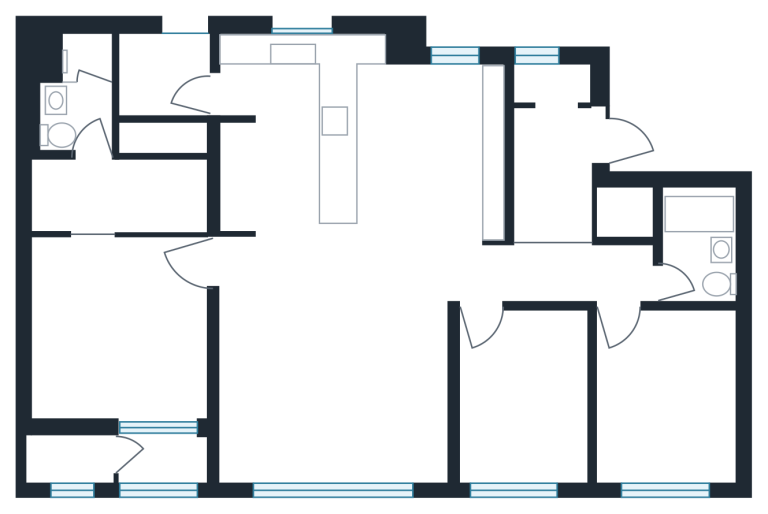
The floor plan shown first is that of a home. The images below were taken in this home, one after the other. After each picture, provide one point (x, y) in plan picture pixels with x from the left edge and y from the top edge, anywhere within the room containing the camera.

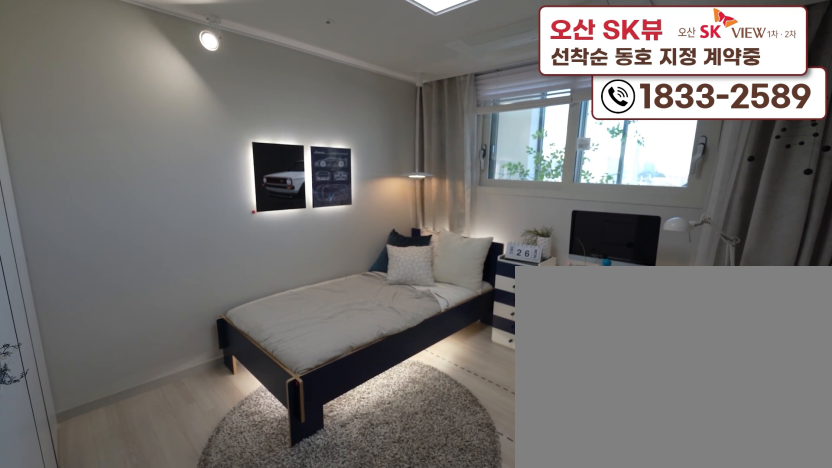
(659, 435)
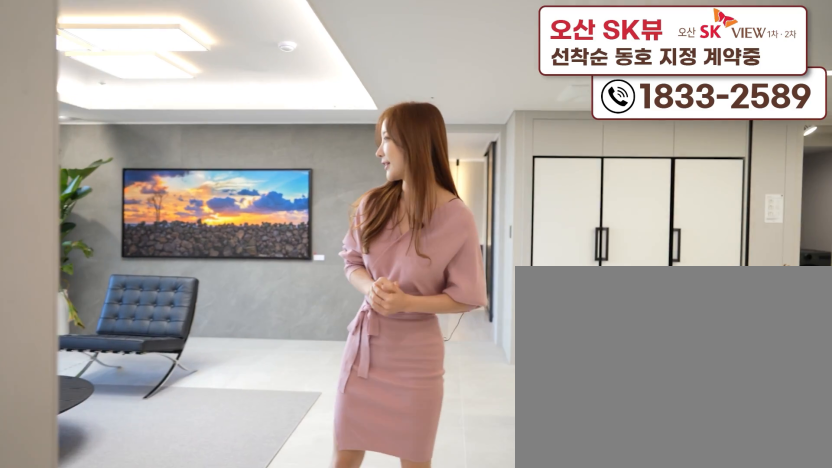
(337, 423)
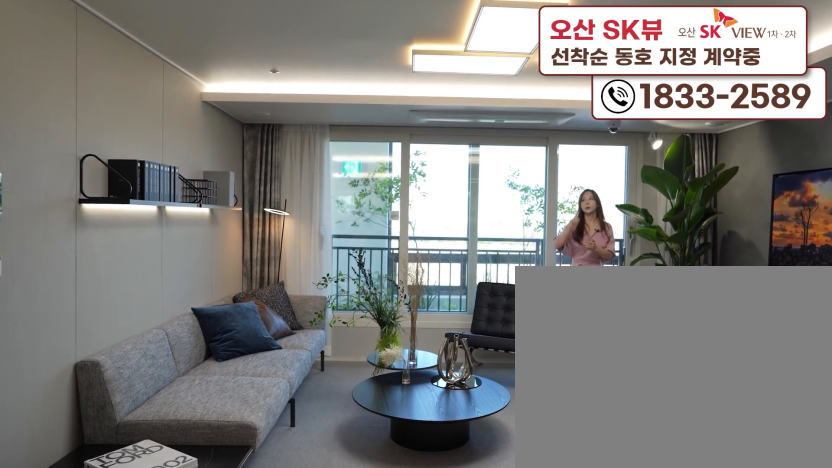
(337, 423)
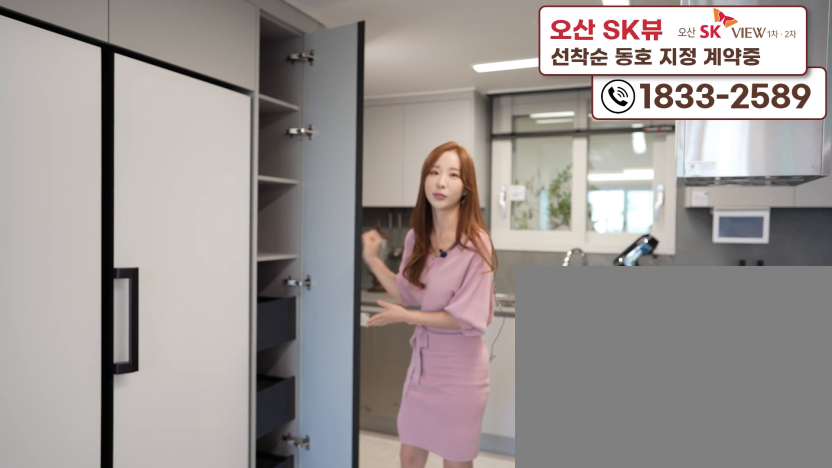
(306, 243)
